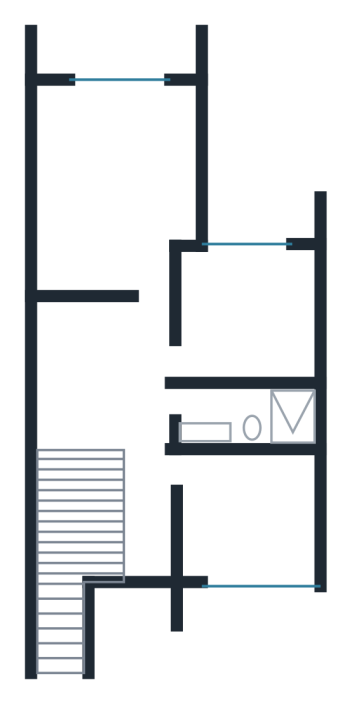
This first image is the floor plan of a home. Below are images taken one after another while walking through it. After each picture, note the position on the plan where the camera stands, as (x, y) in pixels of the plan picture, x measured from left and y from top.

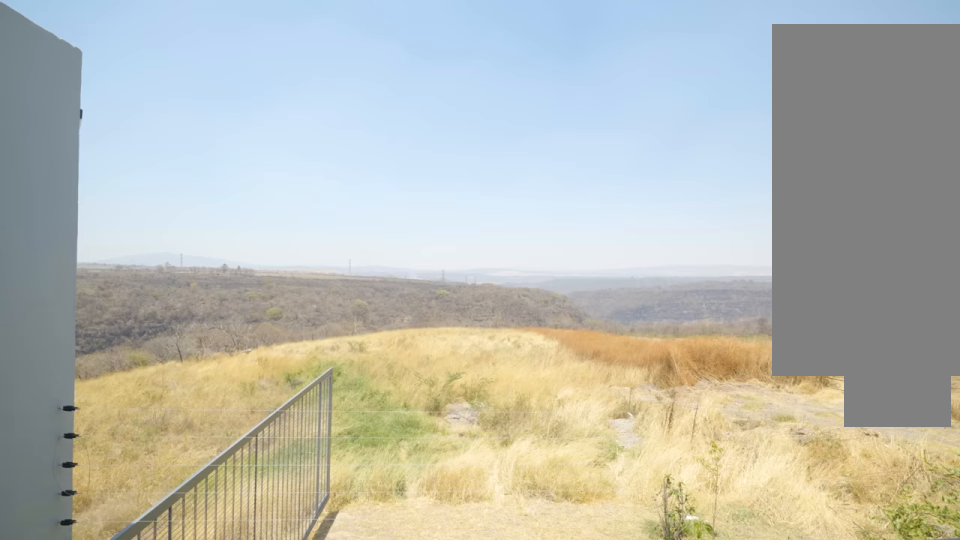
(109, 78)
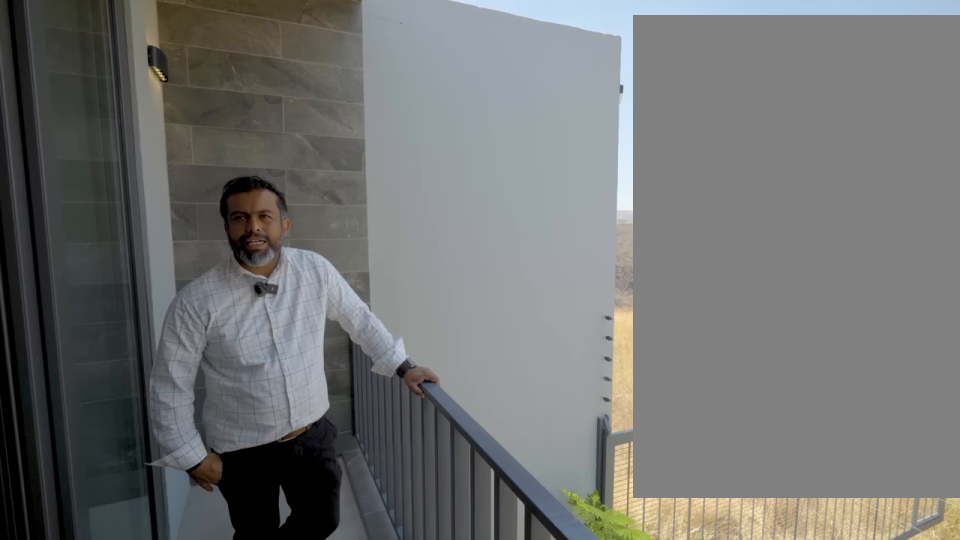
(133, 59)
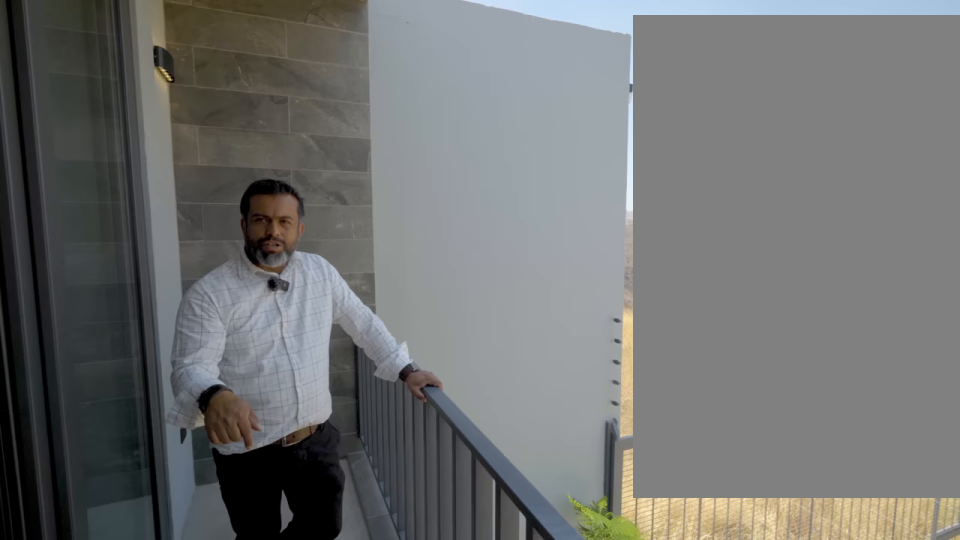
(133, 59)
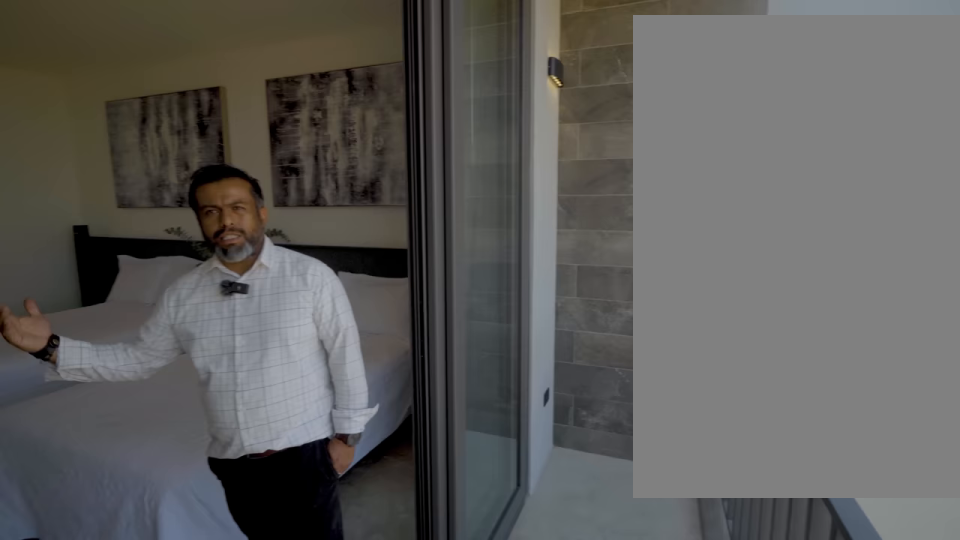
(134, 59)
